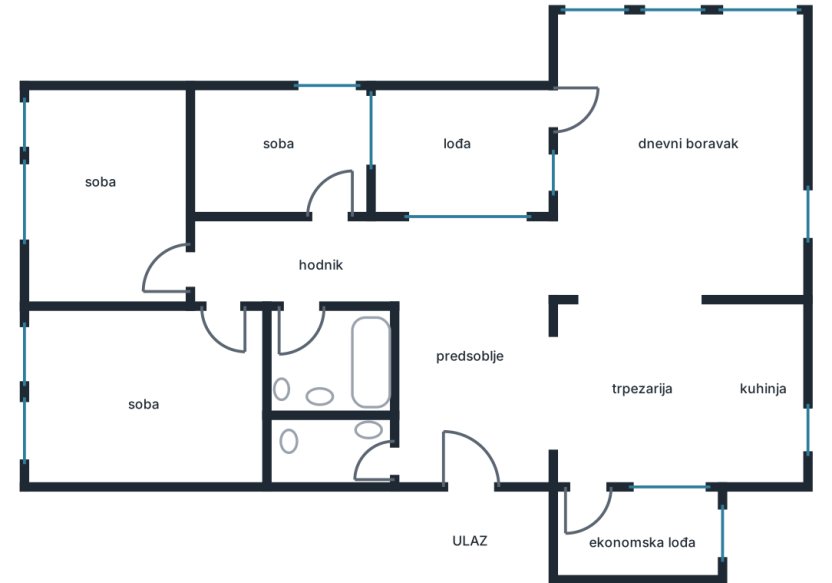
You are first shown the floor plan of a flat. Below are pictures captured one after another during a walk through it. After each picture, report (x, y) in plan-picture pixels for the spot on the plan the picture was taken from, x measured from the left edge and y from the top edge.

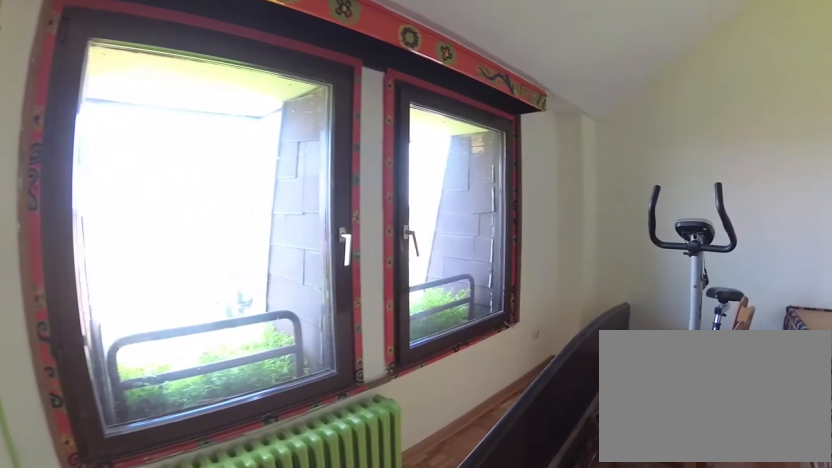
(88, 263)
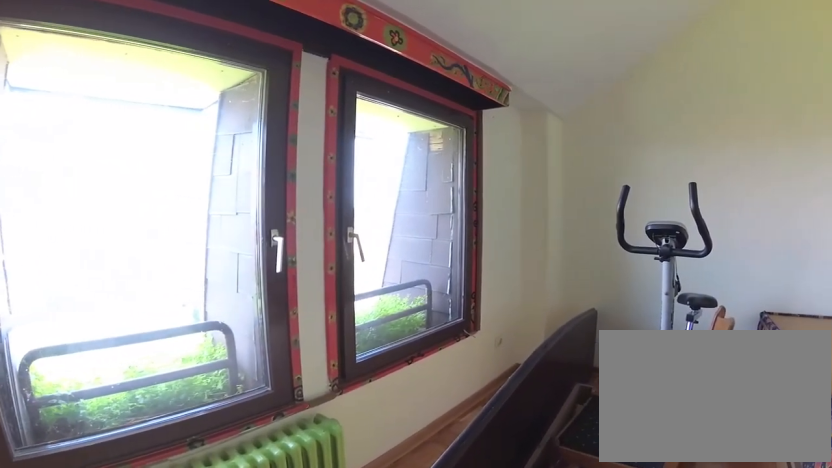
(79, 259)
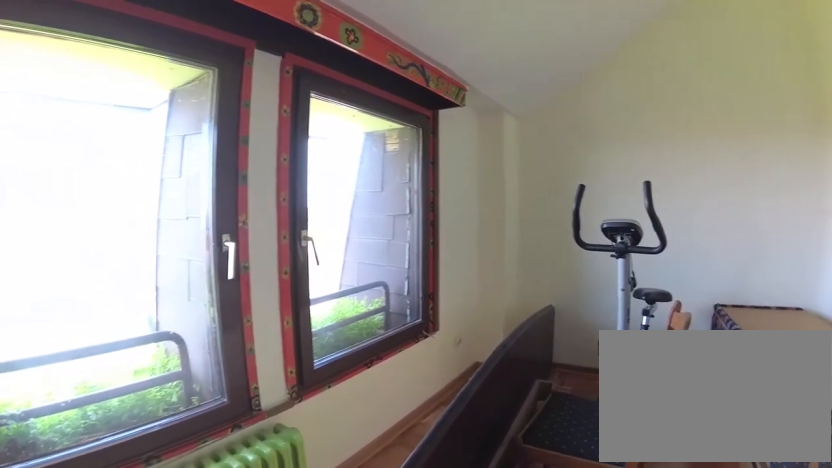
(74, 254)
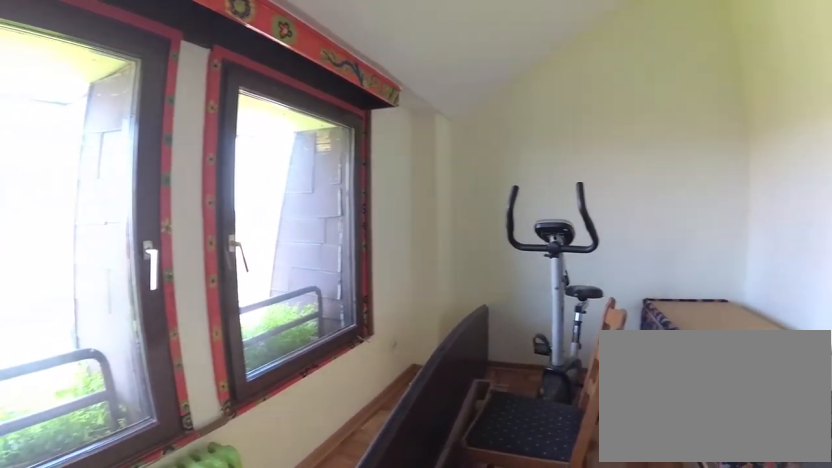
(70, 251)
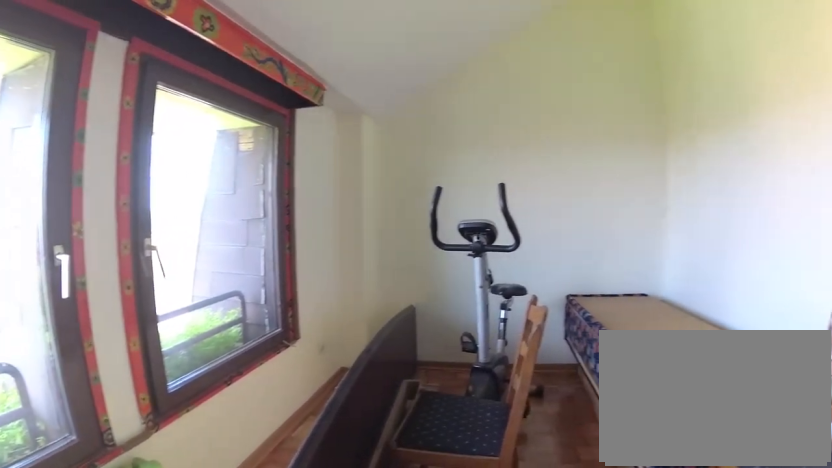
(67, 253)
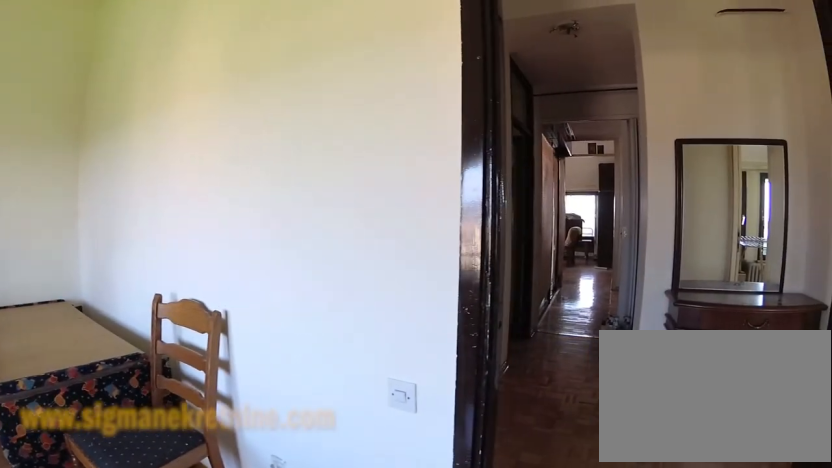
(60, 265)
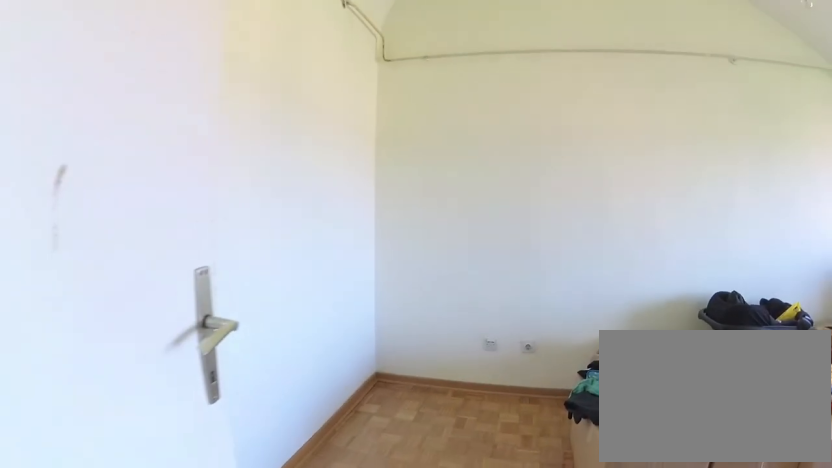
(223, 296)
